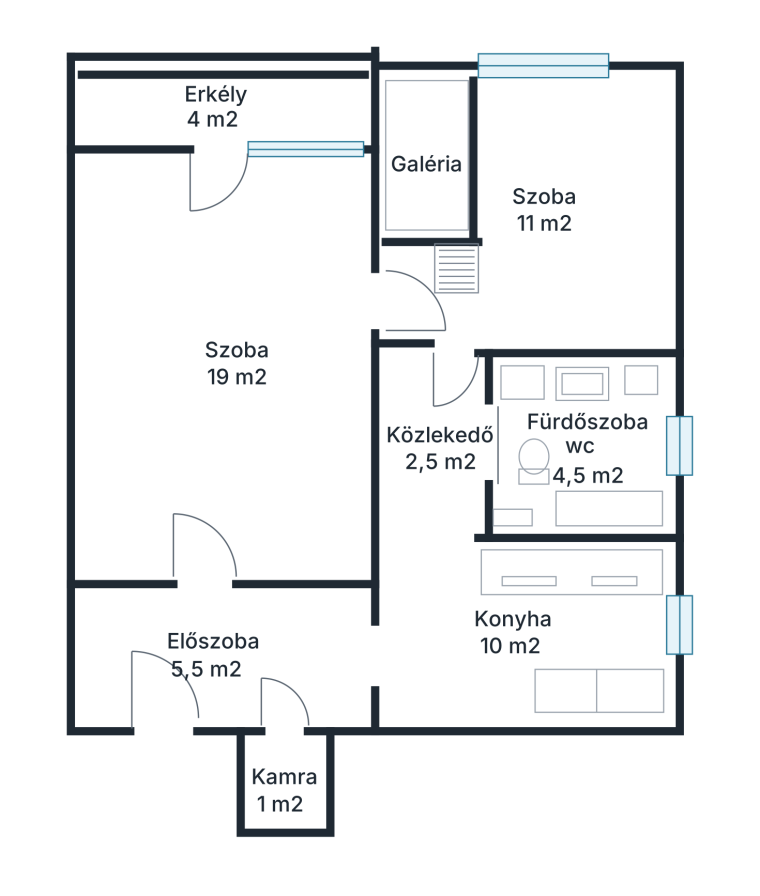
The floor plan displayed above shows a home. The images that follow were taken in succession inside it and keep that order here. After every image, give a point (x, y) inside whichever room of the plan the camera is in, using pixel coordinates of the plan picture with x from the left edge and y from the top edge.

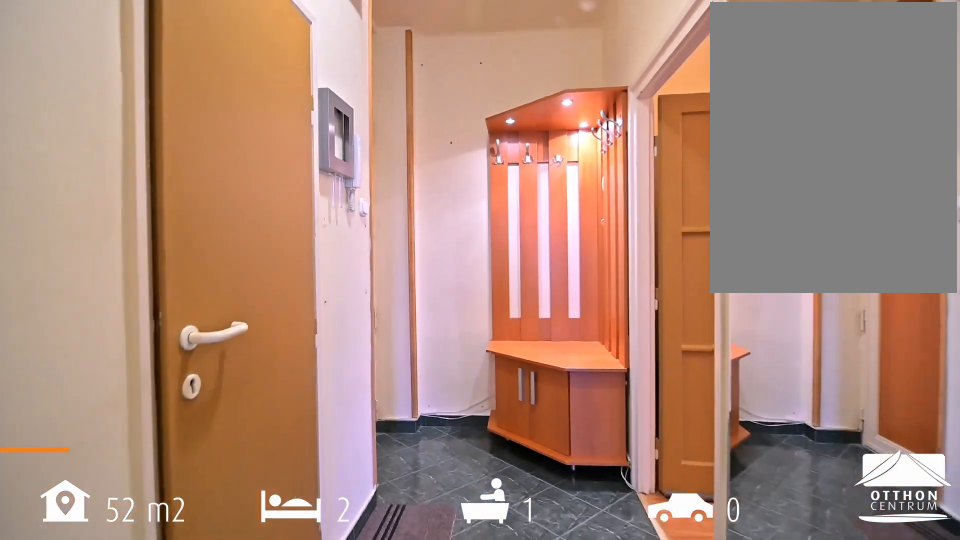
(205, 651)
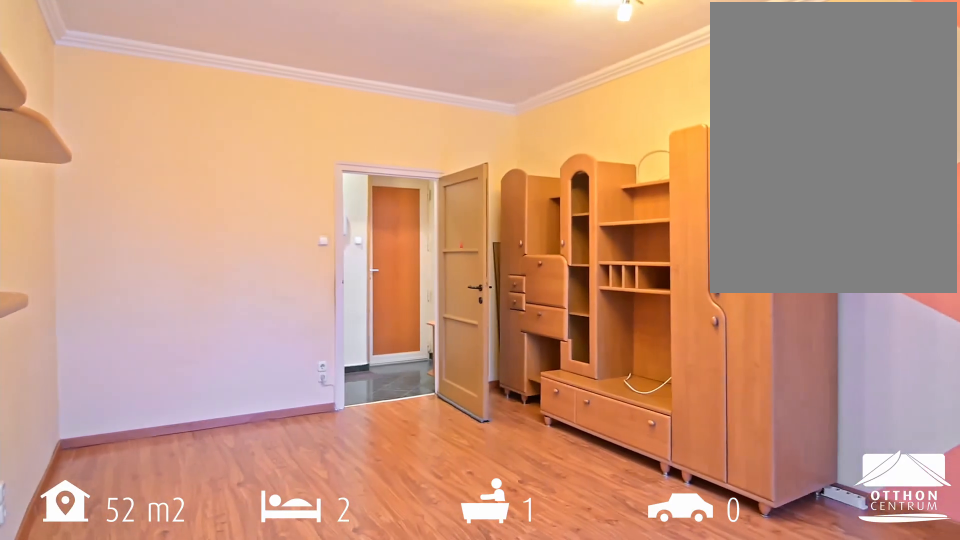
(236, 358)
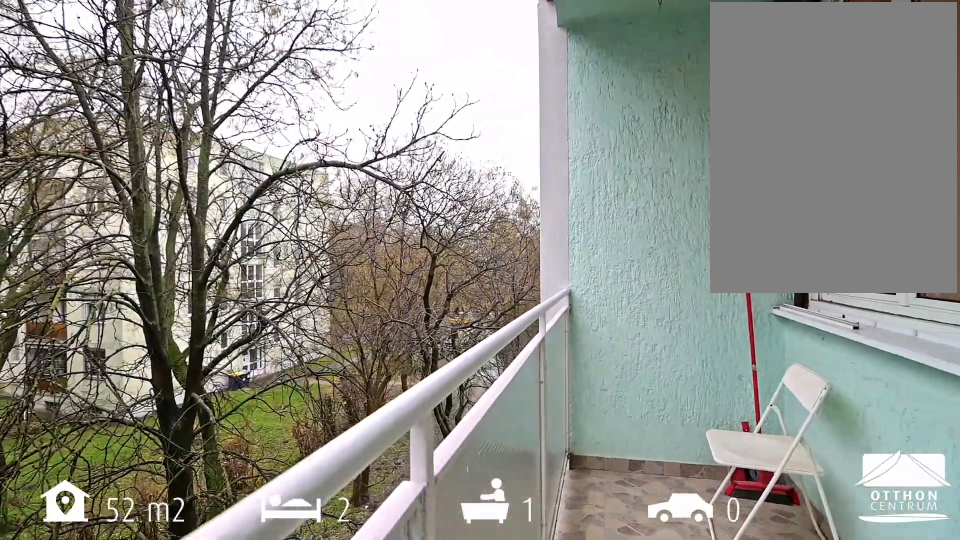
(220, 102)
